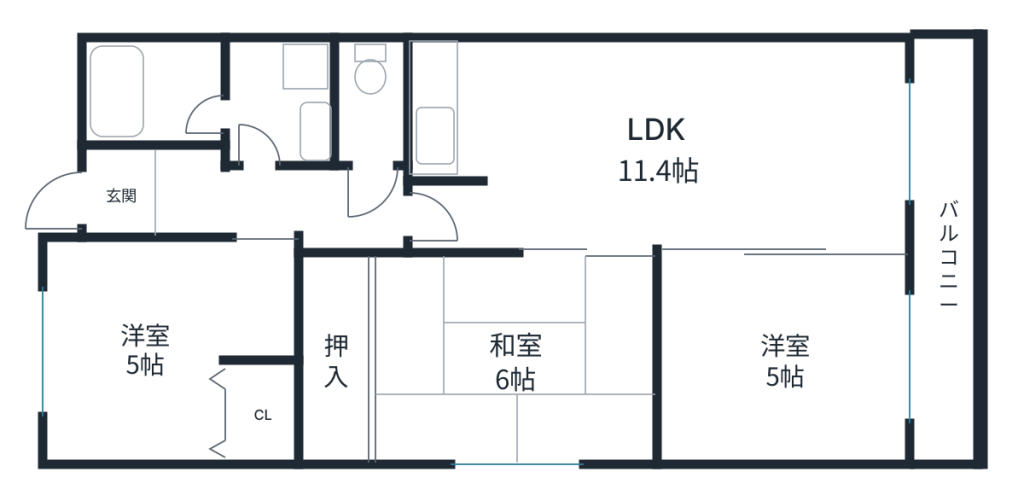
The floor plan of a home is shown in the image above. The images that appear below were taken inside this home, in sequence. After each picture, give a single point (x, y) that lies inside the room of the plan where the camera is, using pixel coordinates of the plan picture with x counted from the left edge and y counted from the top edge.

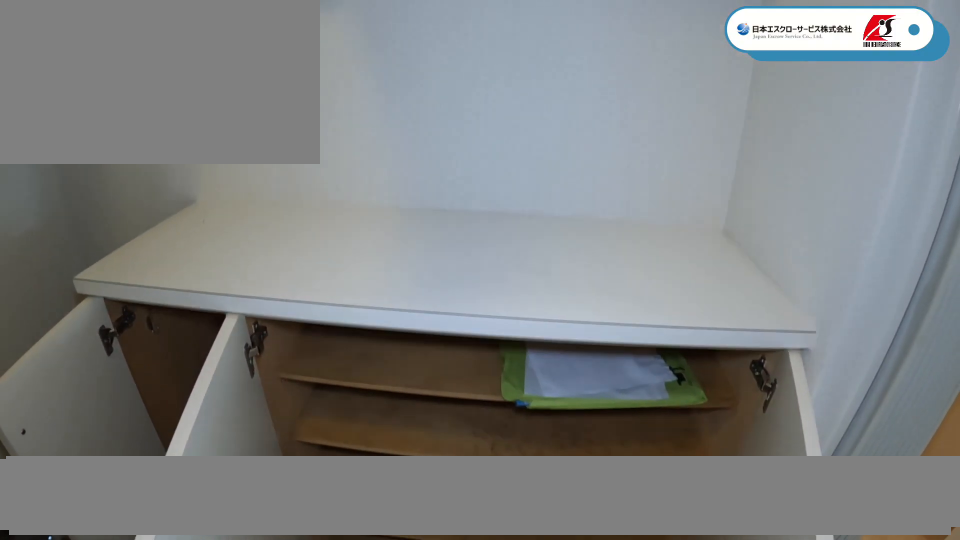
(124, 192)
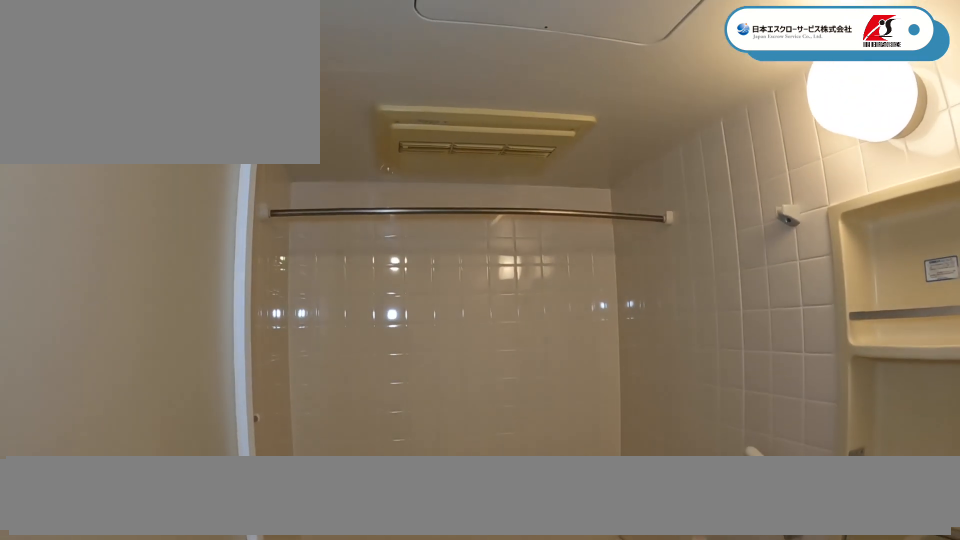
(245, 106)
